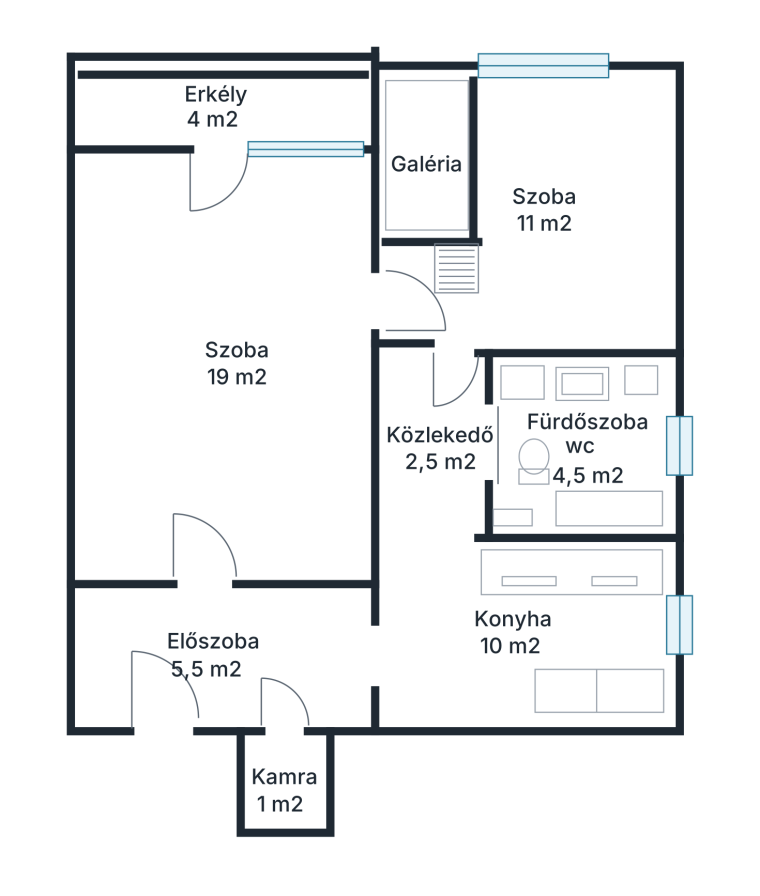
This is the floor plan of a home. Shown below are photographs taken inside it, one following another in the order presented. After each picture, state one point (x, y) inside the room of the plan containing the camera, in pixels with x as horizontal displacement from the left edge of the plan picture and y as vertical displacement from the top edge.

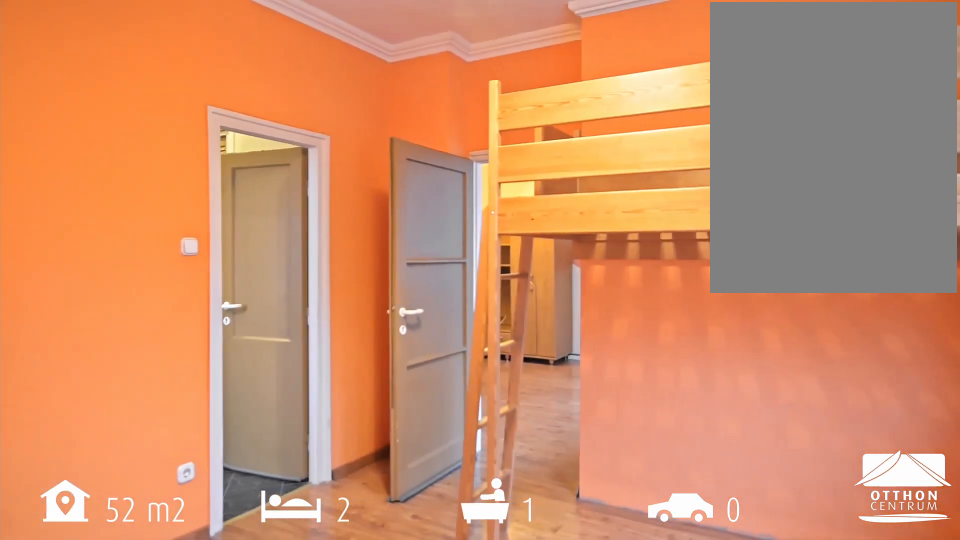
(545, 206)
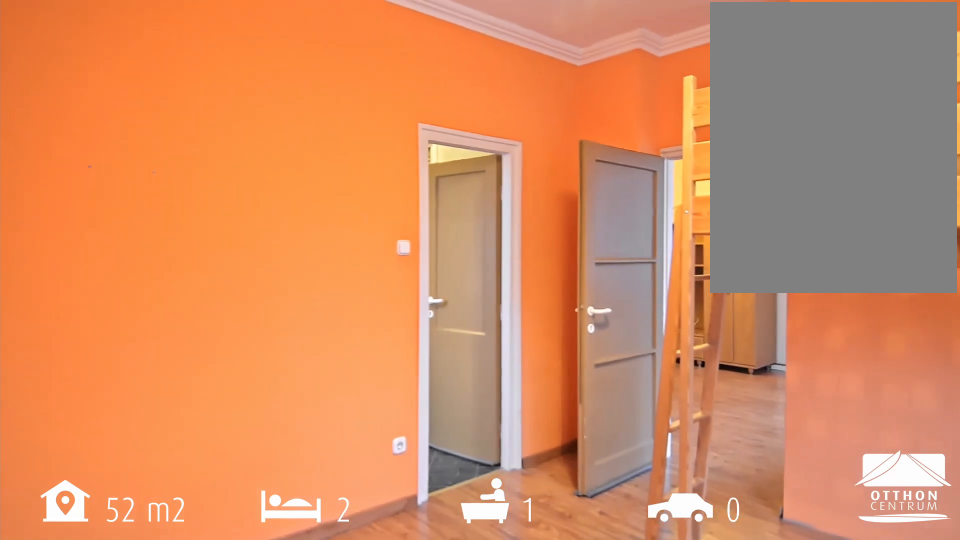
(545, 206)
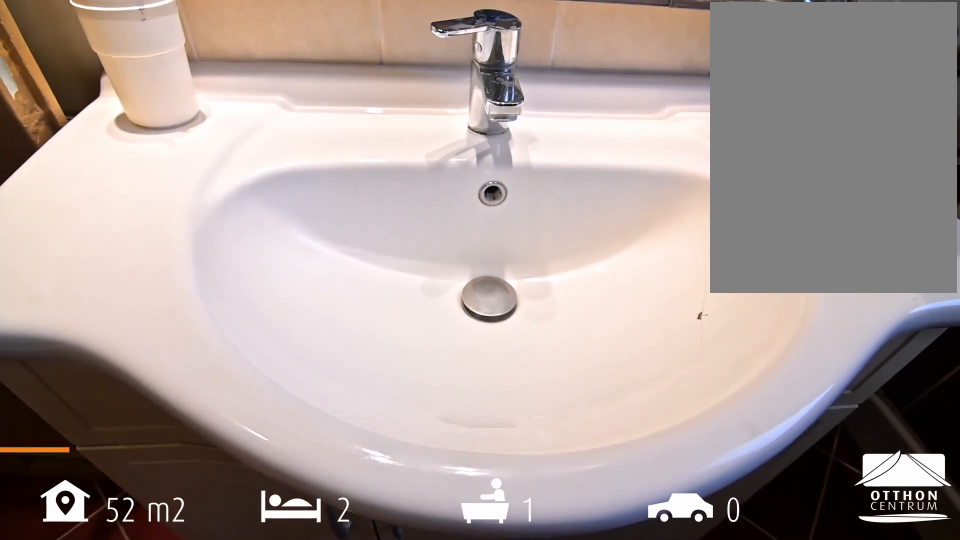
(589, 442)
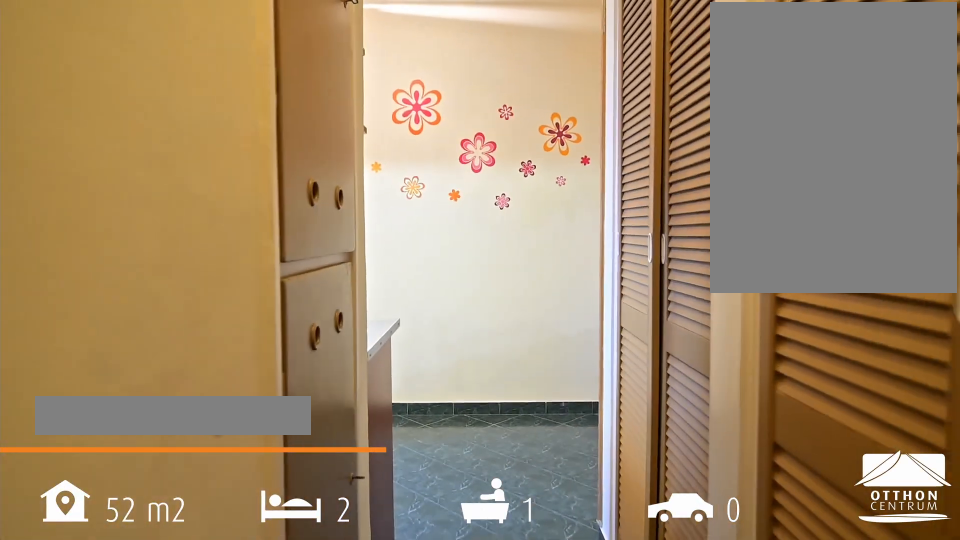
(449, 454)
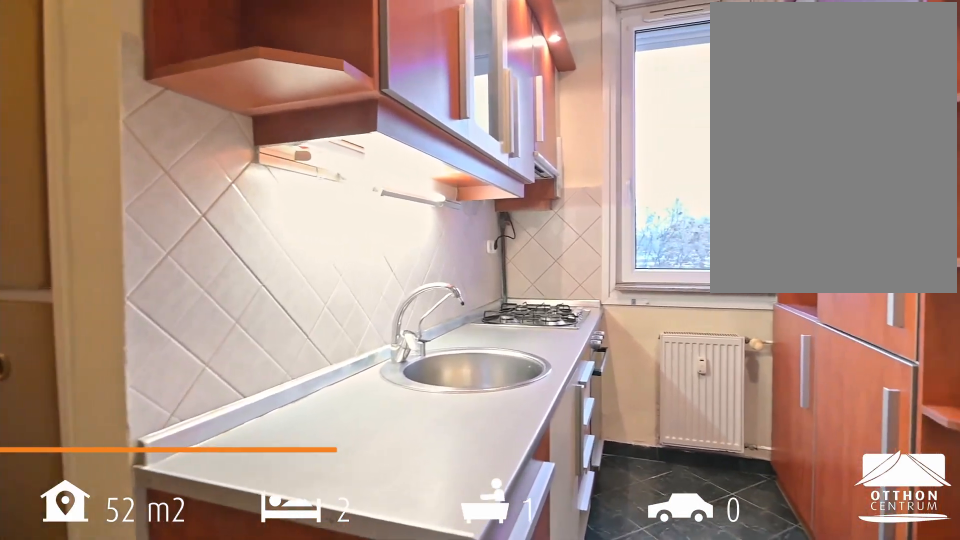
(517, 630)
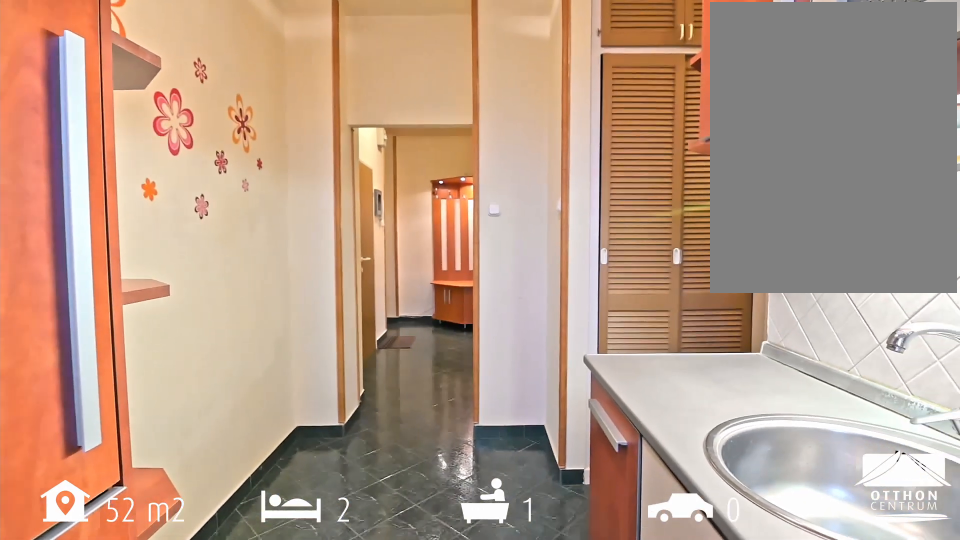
(517, 631)
